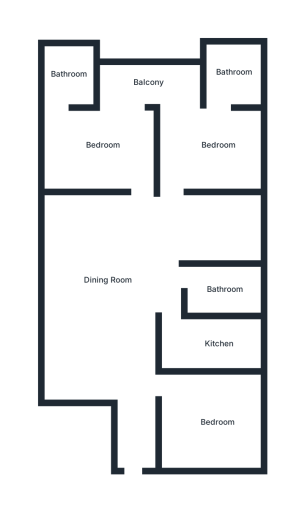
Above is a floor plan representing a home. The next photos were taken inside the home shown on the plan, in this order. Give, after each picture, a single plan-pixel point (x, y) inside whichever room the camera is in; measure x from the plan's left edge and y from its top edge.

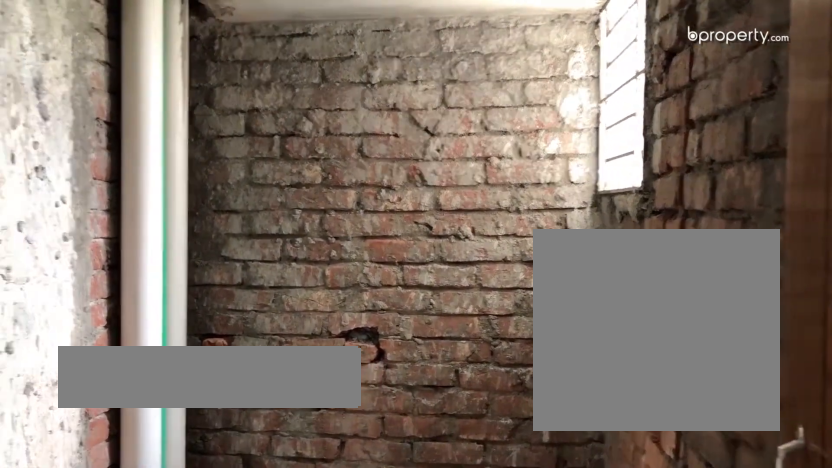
(72, 74)
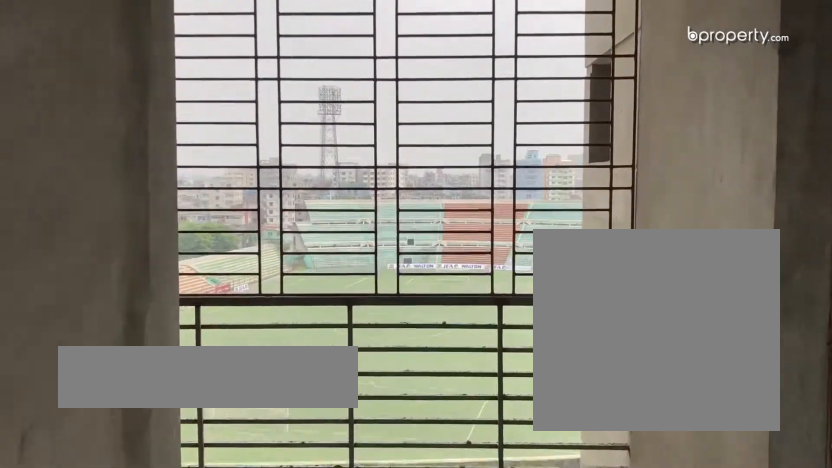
(180, 87)
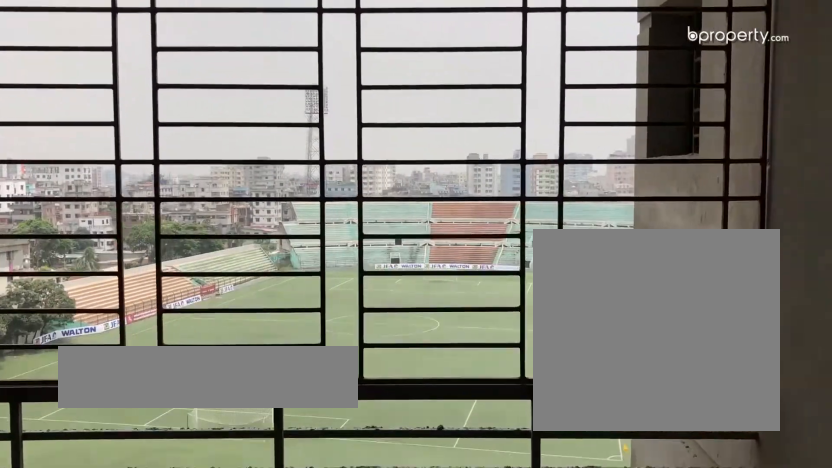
(180, 87)
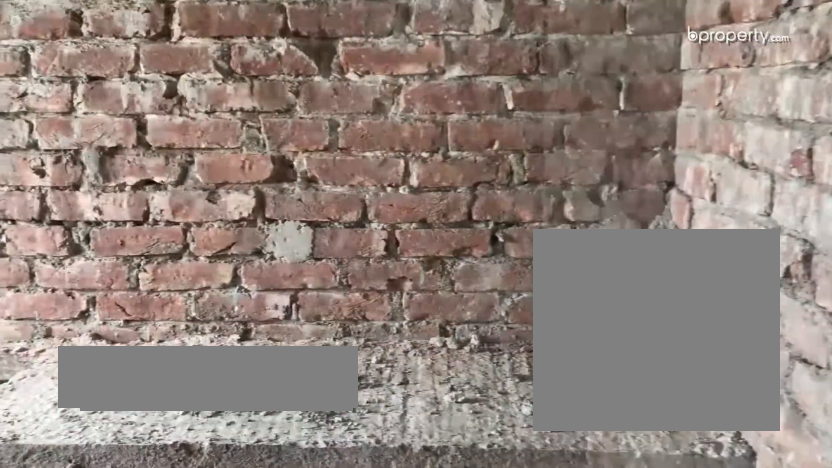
(221, 342)
